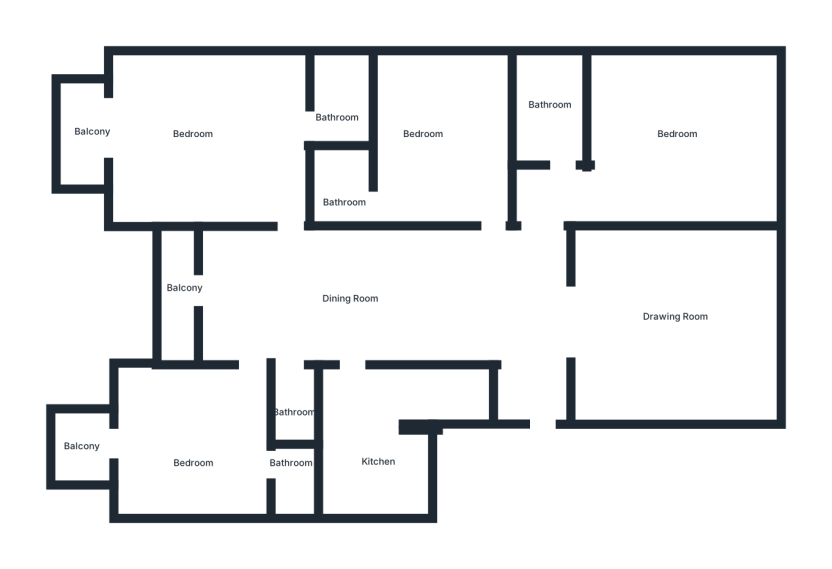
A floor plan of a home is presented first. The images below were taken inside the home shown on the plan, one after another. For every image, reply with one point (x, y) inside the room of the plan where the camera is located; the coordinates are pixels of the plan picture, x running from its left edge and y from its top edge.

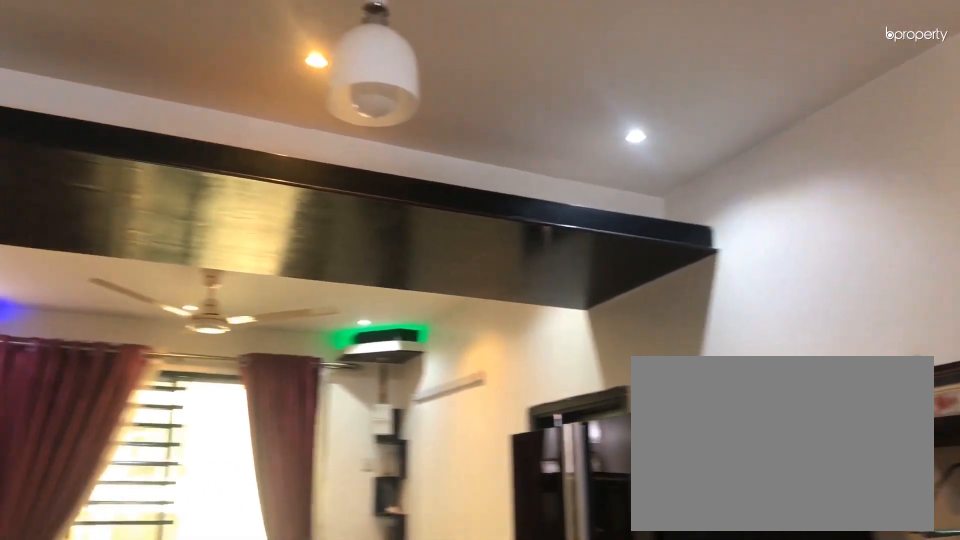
(373, 297)
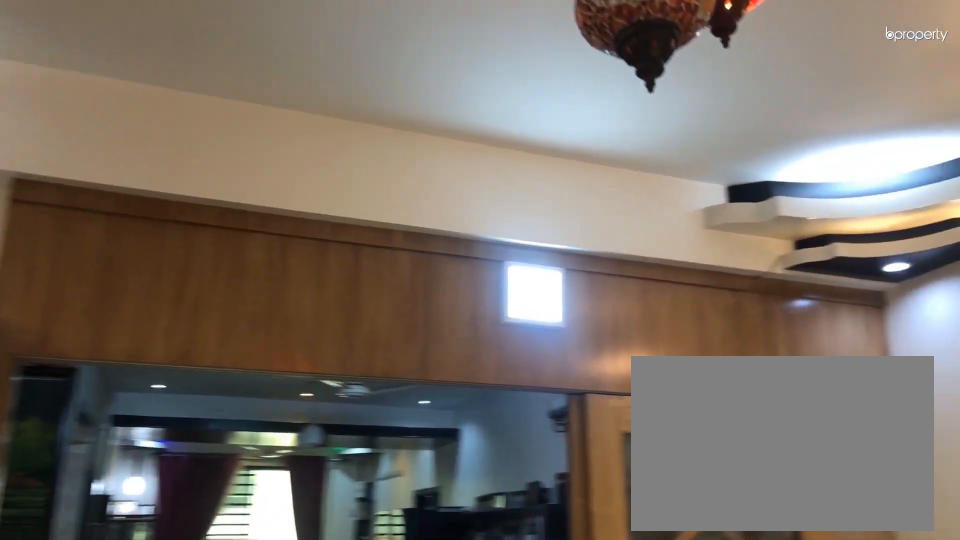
(667, 318)
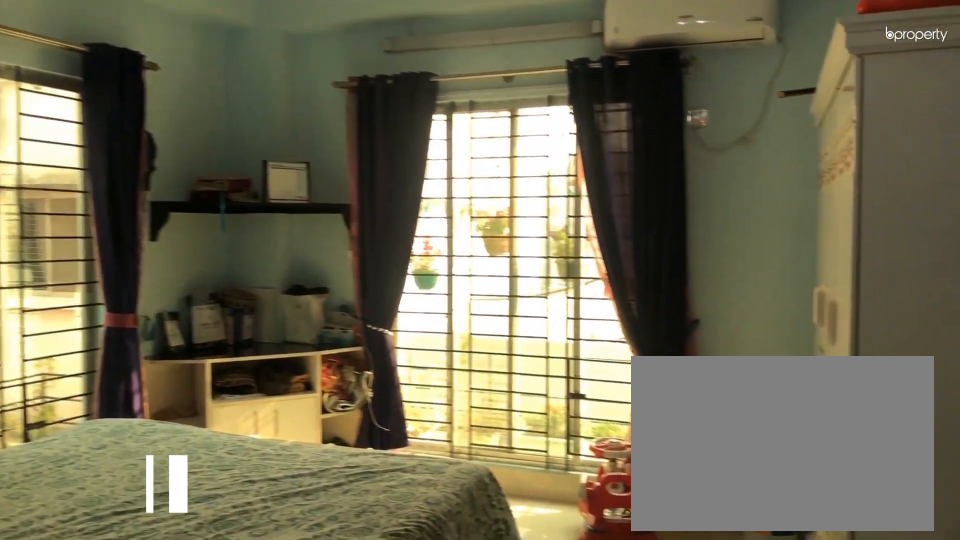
(665, 151)
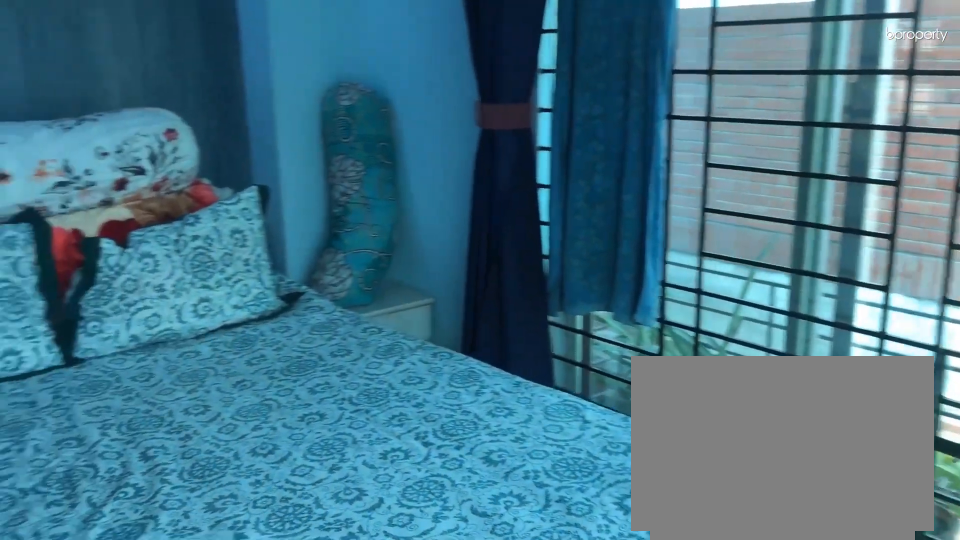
(665, 151)
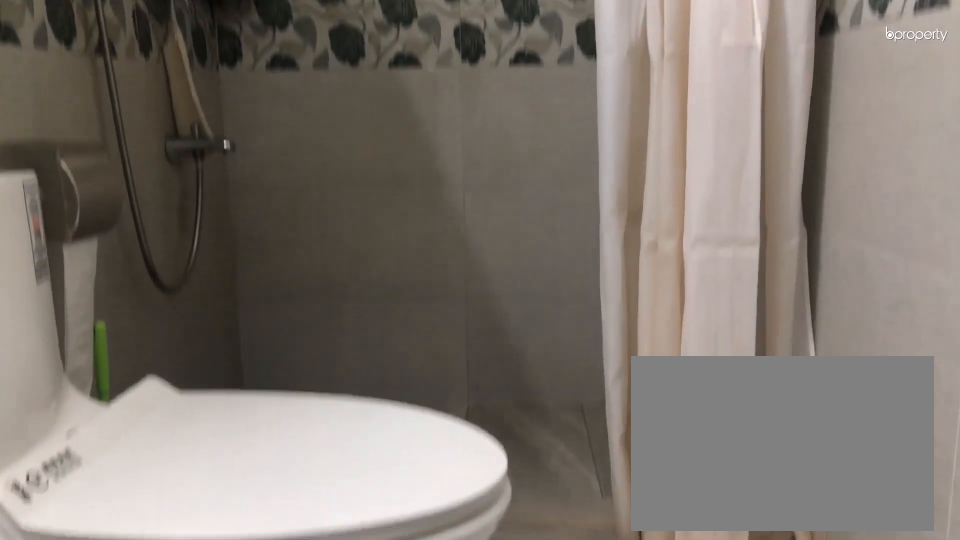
(557, 112)
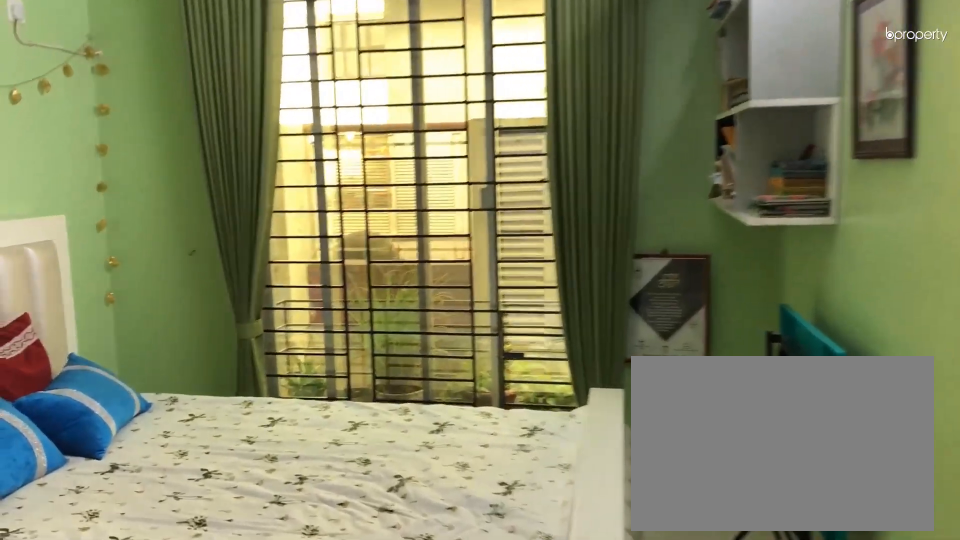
(444, 141)
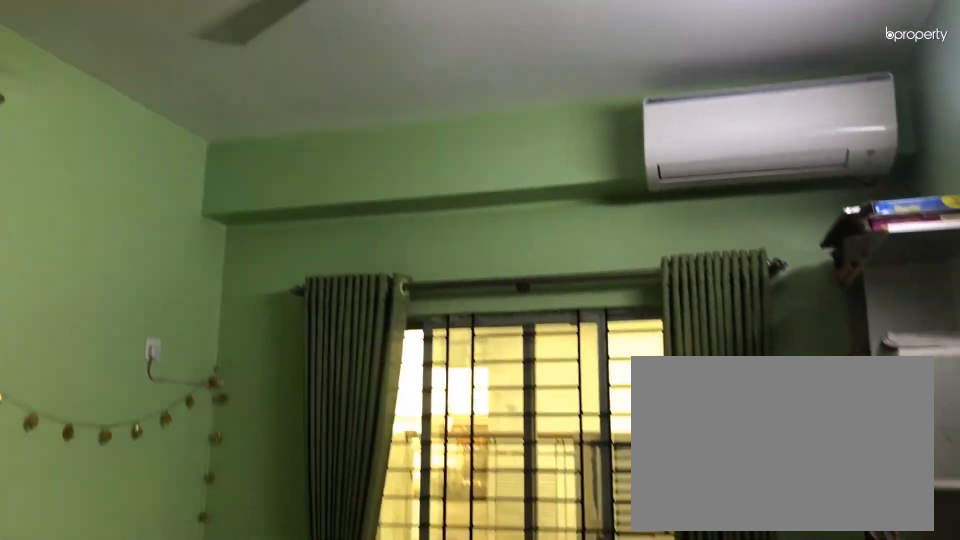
(442, 170)
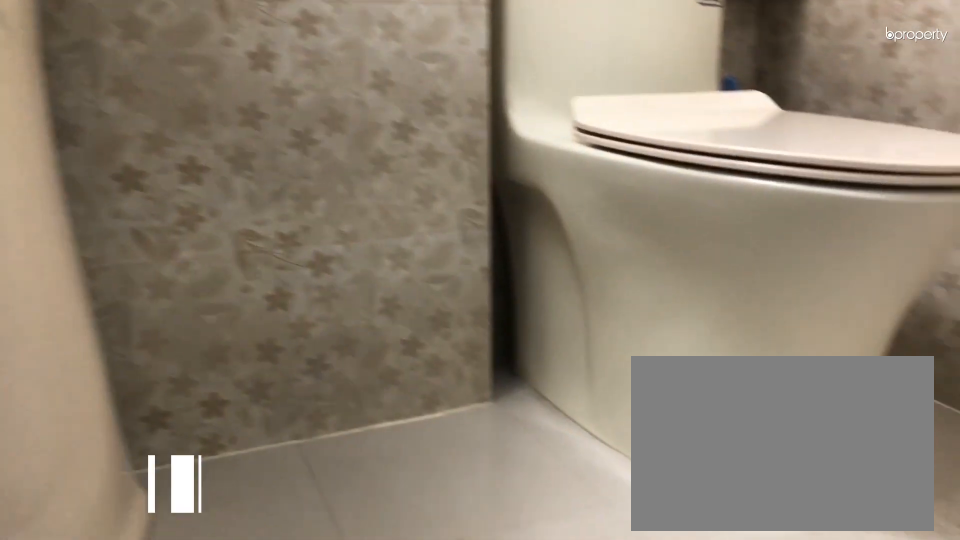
(343, 189)
